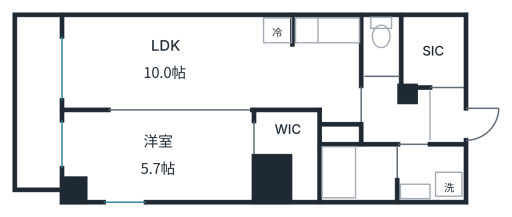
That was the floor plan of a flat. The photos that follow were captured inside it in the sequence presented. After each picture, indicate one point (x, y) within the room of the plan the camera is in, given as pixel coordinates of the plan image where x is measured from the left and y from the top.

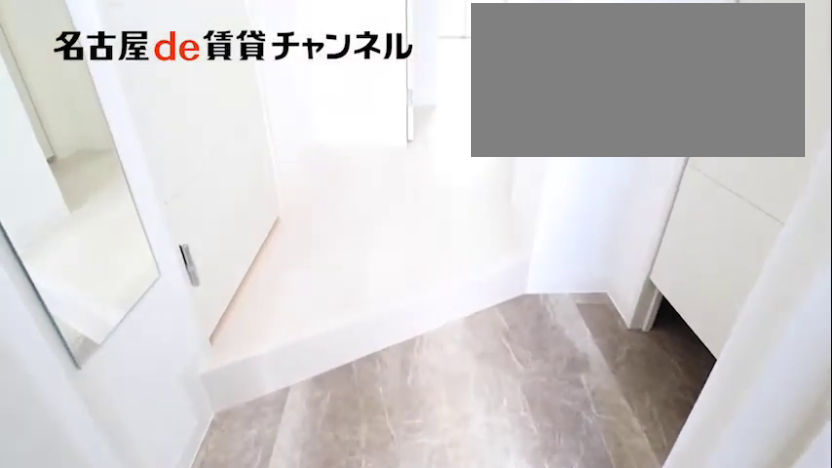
(447, 115)
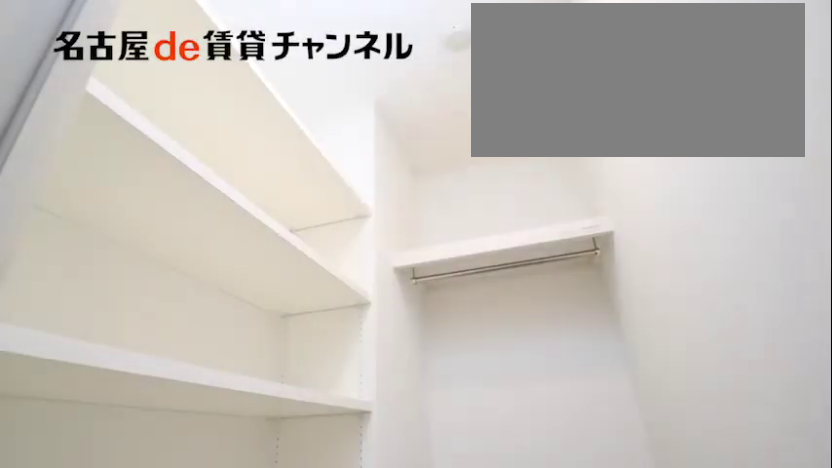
(434, 50)
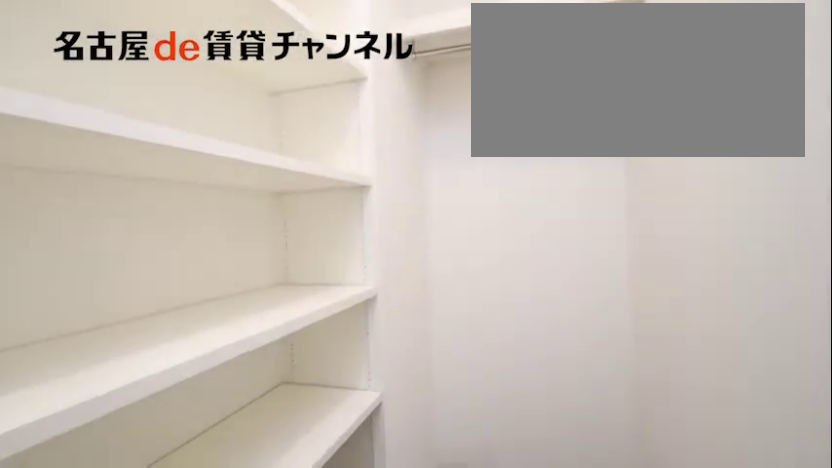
(434, 50)
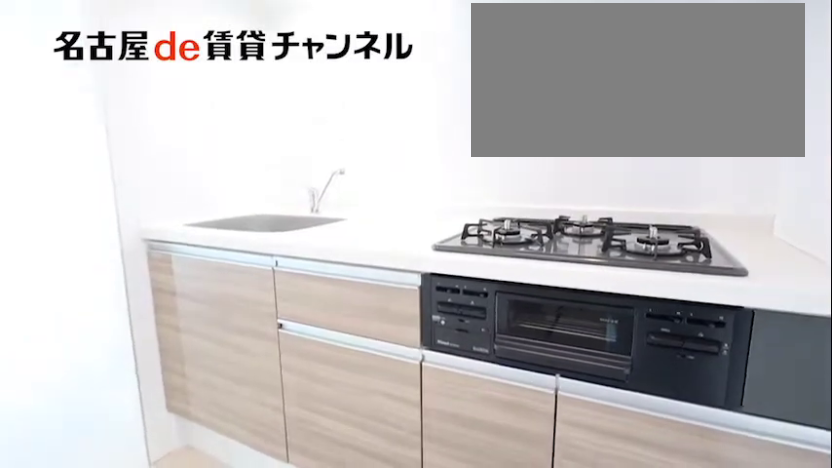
(313, 37)
